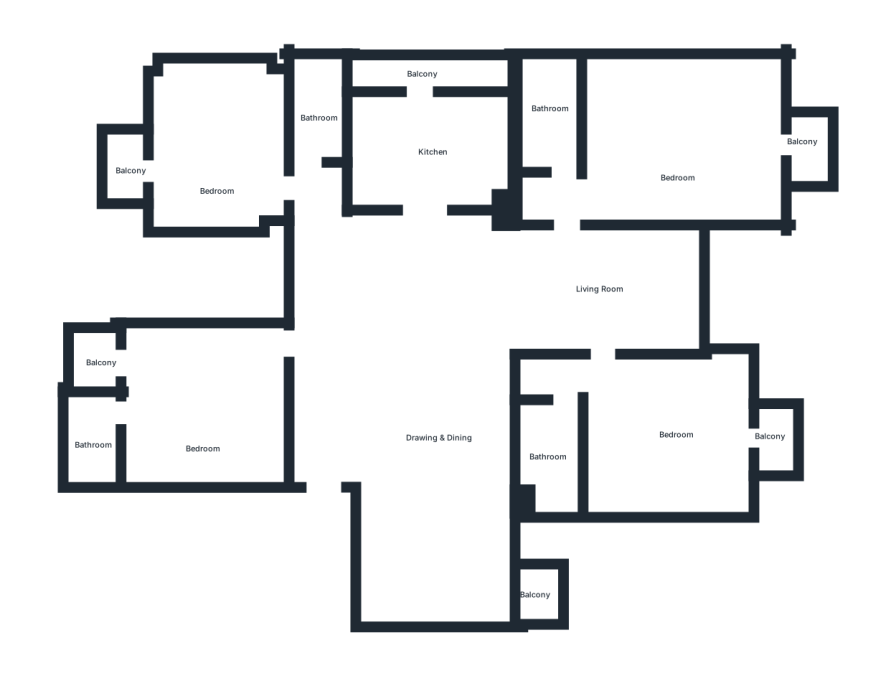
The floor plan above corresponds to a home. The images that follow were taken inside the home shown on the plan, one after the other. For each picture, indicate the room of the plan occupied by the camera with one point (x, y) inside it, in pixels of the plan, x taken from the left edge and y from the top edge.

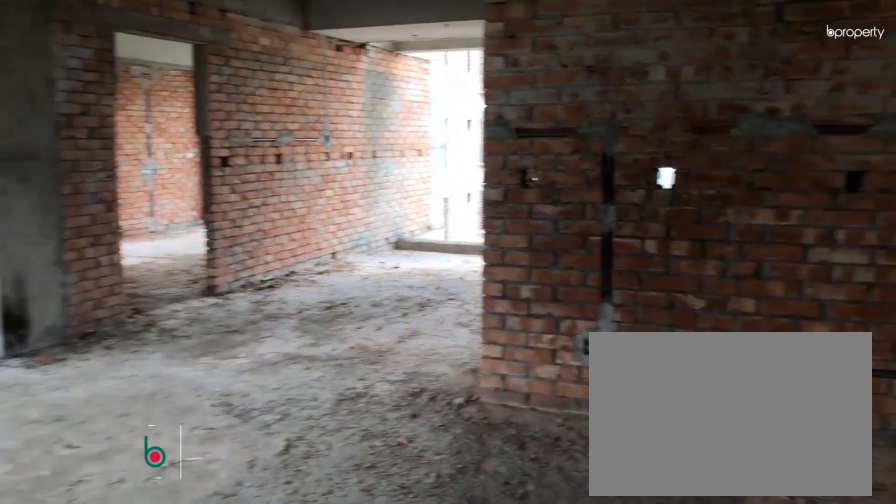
(421, 433)
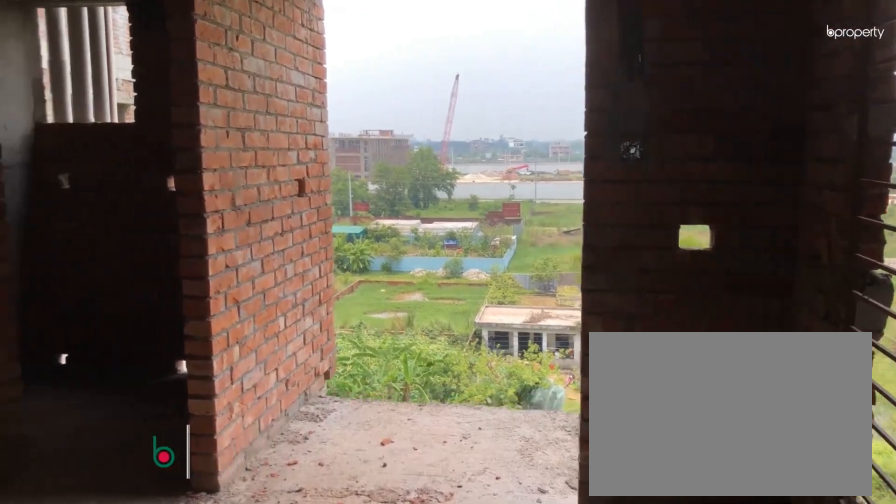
(204, 416)
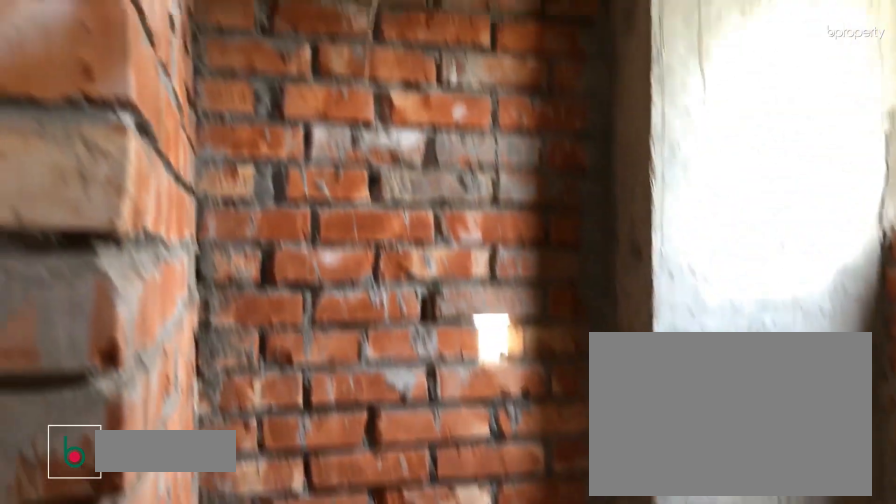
(91, 438)
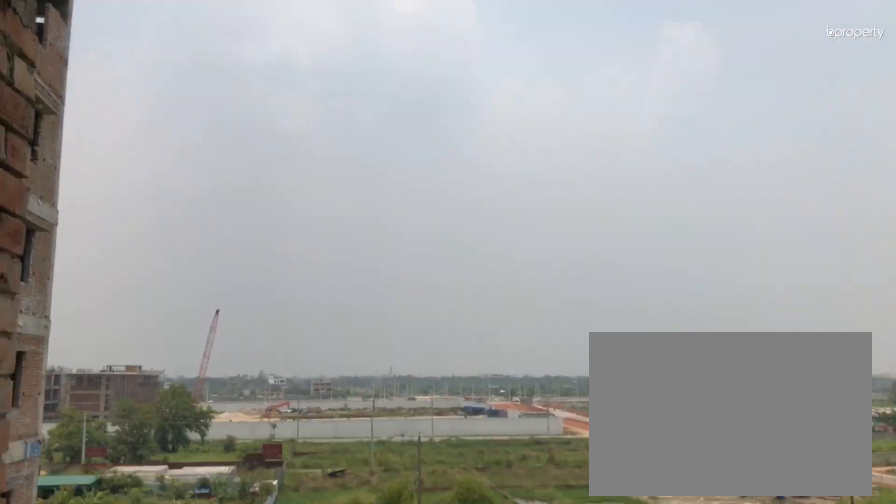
(91, 359)
